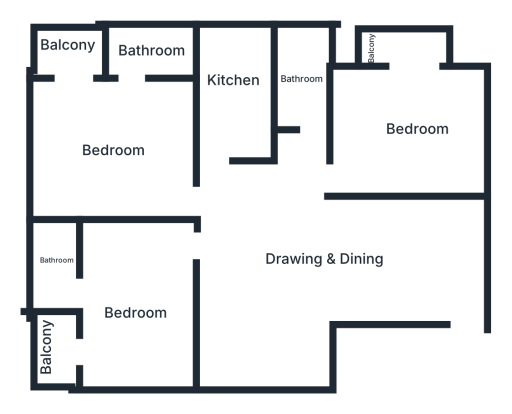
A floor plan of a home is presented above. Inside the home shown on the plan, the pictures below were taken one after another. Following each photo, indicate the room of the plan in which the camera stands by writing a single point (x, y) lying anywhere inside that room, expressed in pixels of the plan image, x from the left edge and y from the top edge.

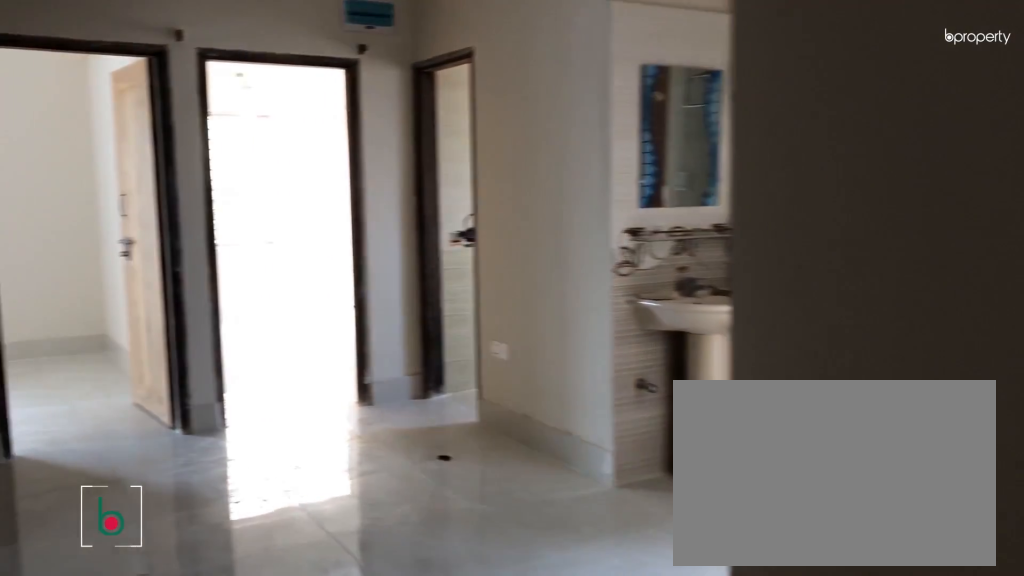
(334, 250)
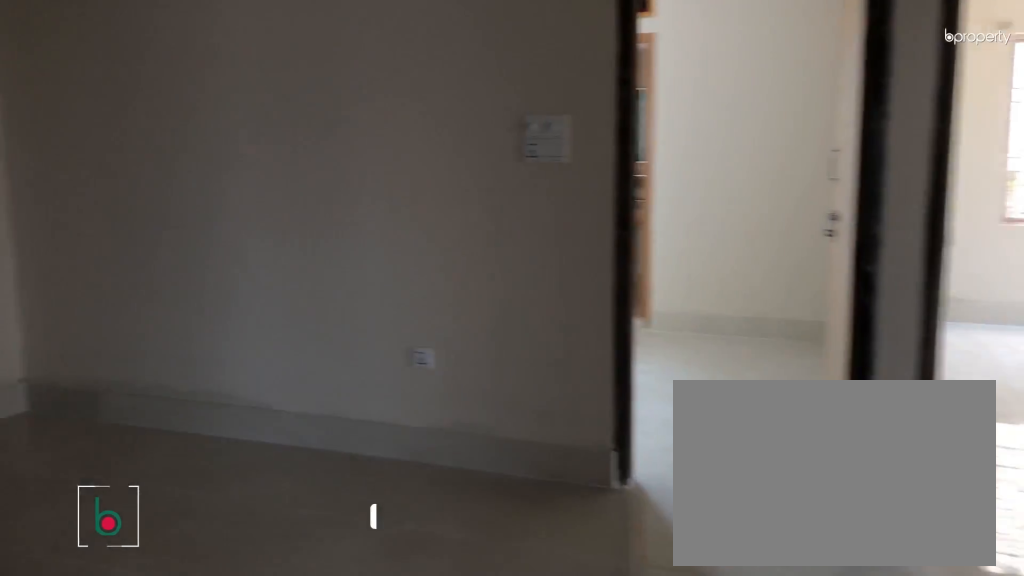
(258, 335)
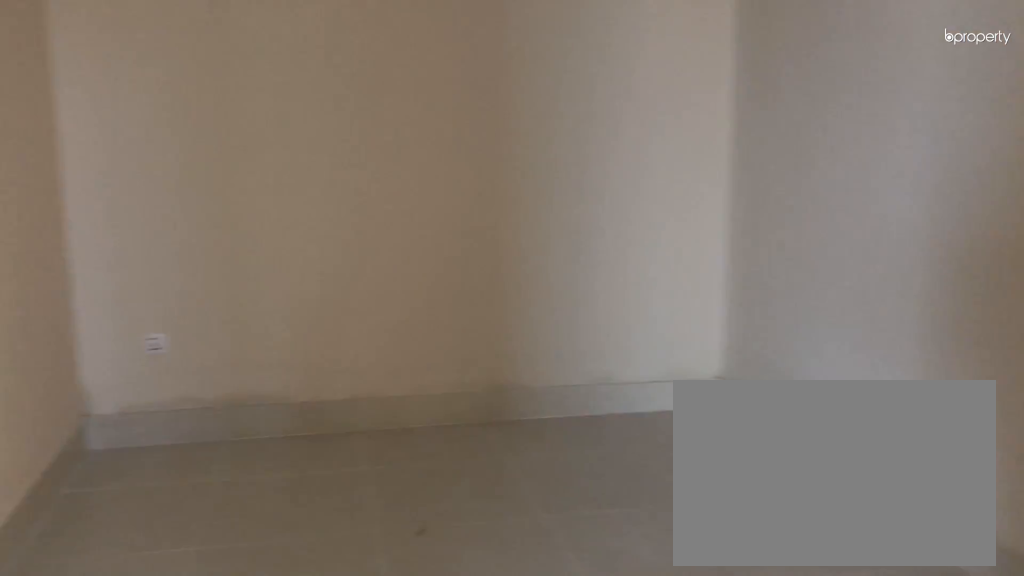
(258, 335)
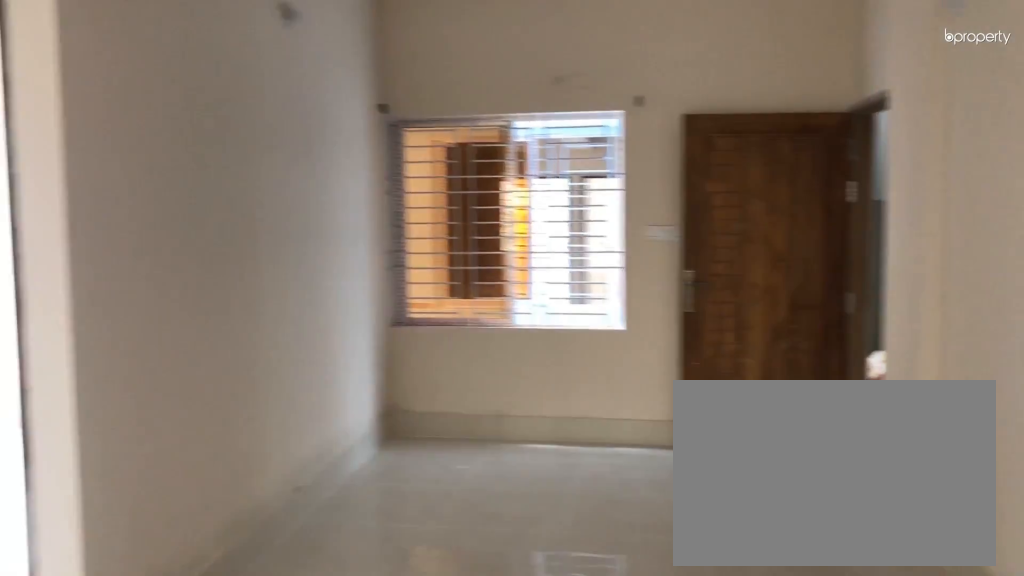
(305, 262)
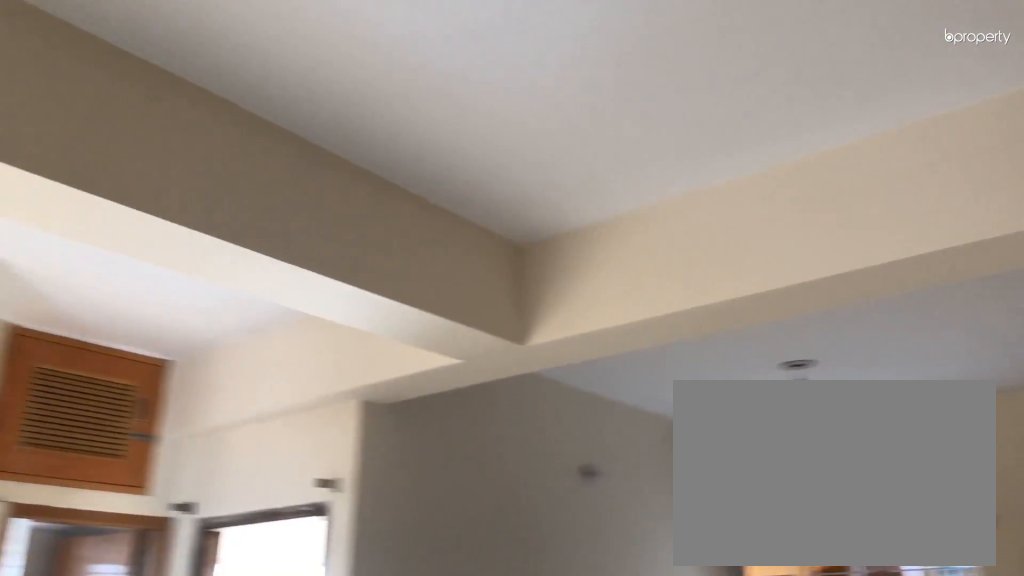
(305, 261)
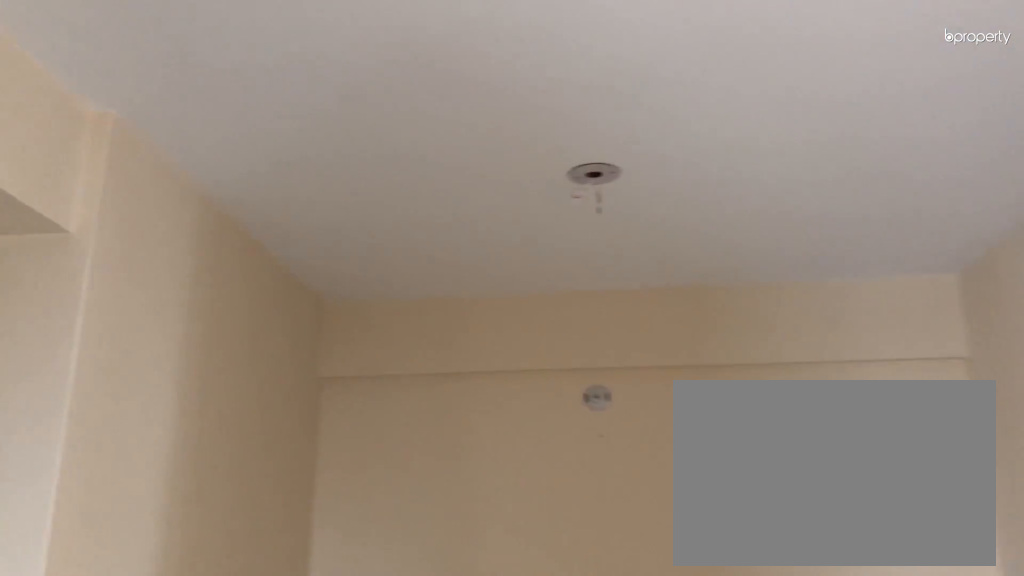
(273, 311)
